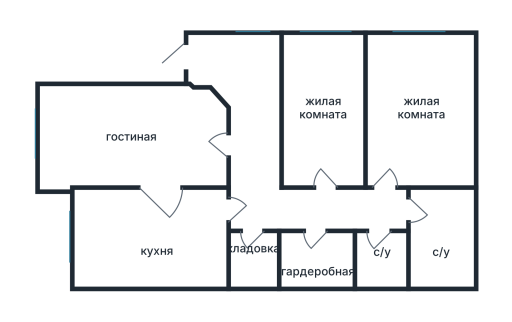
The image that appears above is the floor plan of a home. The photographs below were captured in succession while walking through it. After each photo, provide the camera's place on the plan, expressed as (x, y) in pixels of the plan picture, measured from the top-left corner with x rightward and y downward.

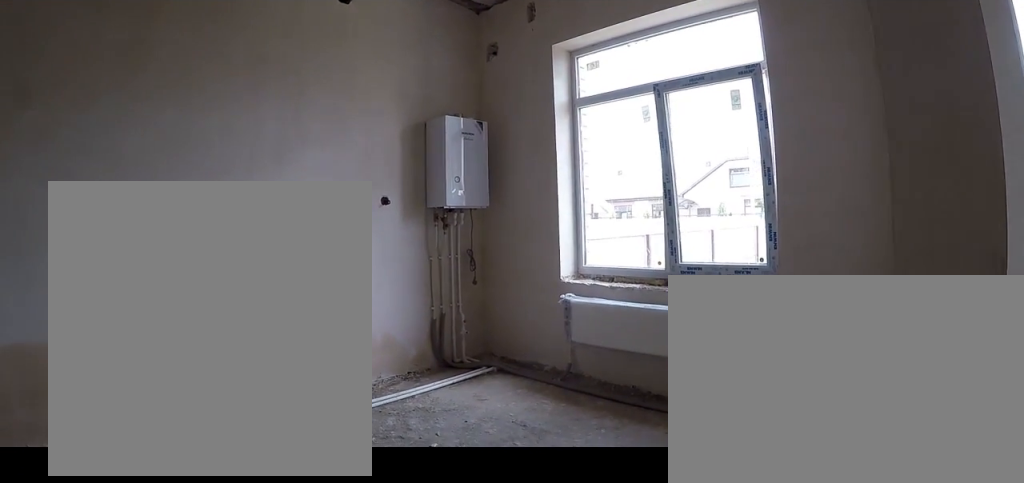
(128, 236)
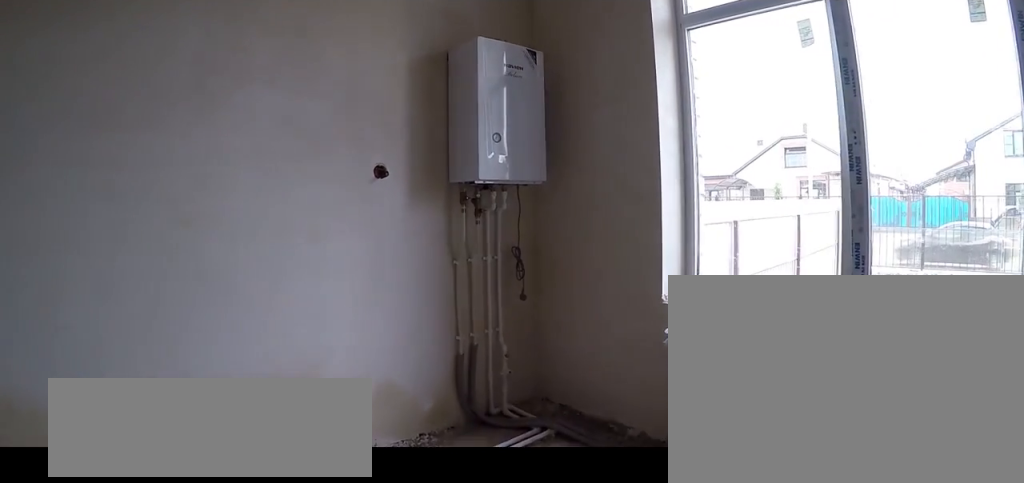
(112, 255)
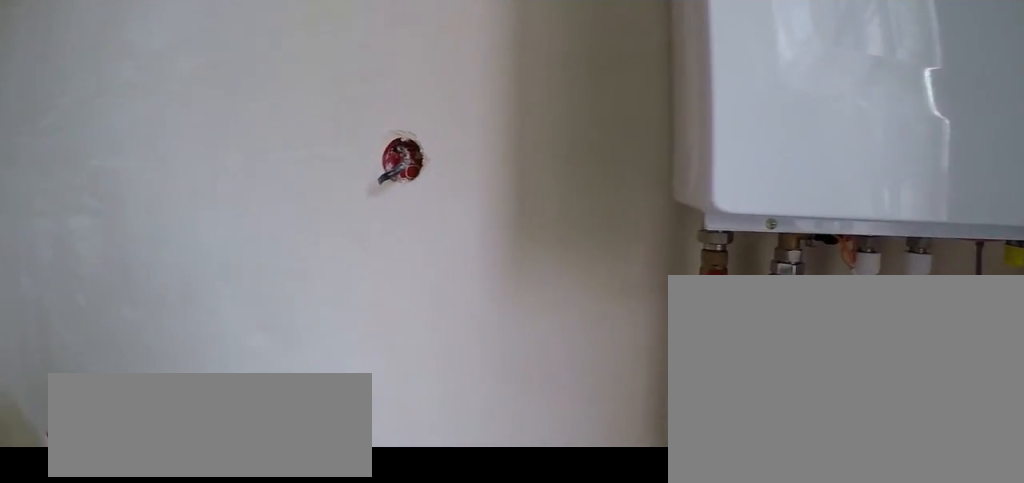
(103, 264)
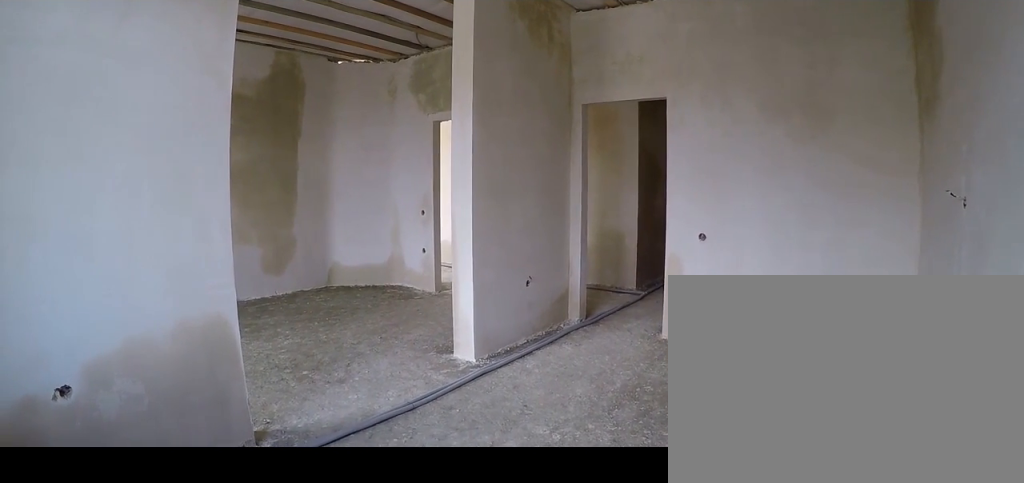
(117, 257)
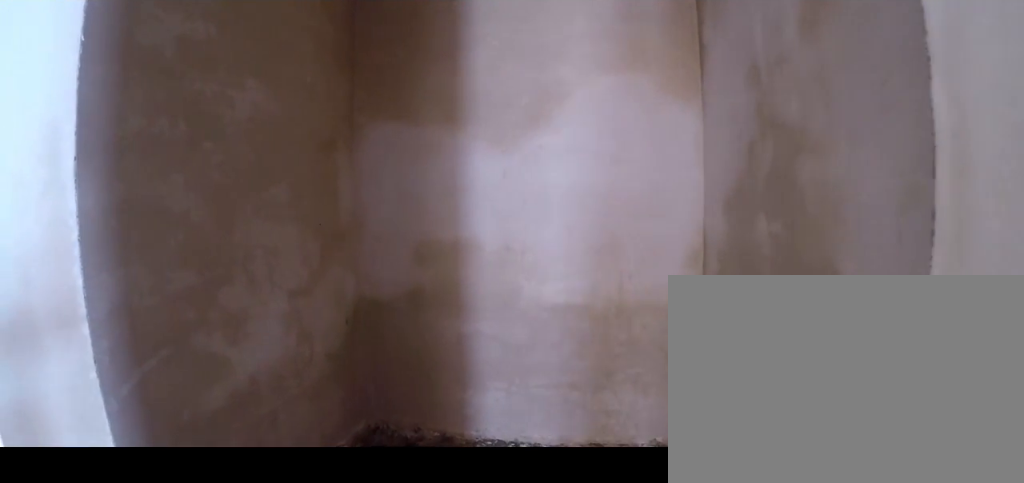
(255, 222)
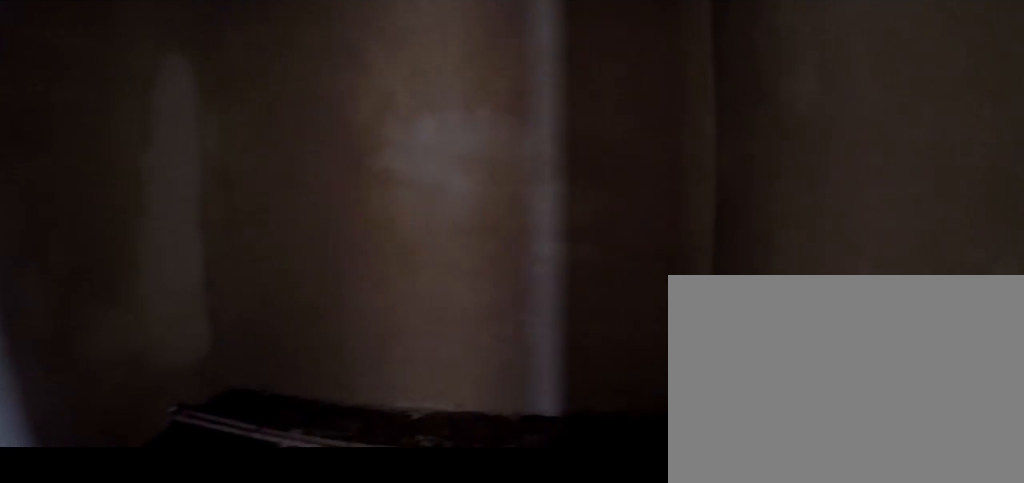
(316, 225)
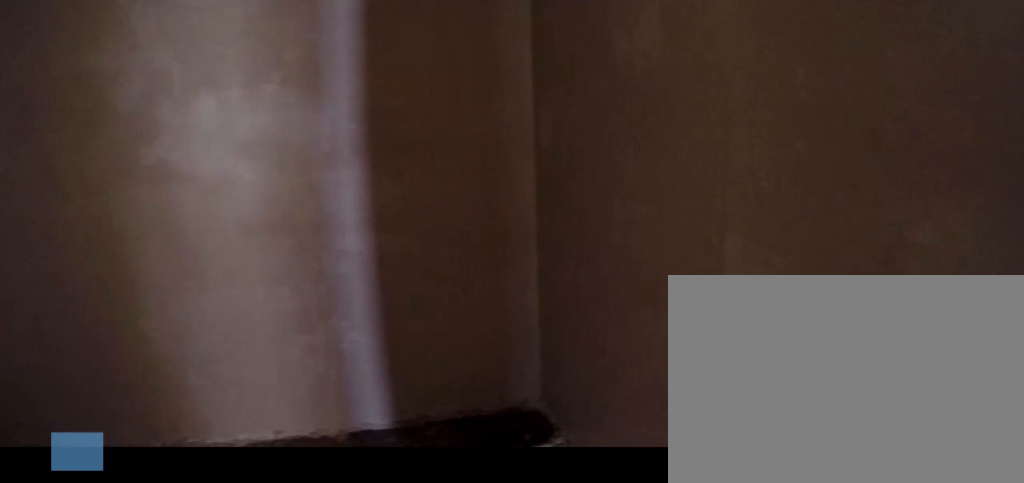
(316, 226)
